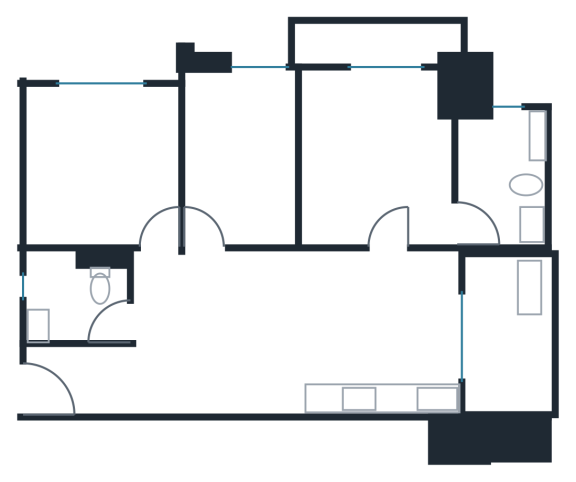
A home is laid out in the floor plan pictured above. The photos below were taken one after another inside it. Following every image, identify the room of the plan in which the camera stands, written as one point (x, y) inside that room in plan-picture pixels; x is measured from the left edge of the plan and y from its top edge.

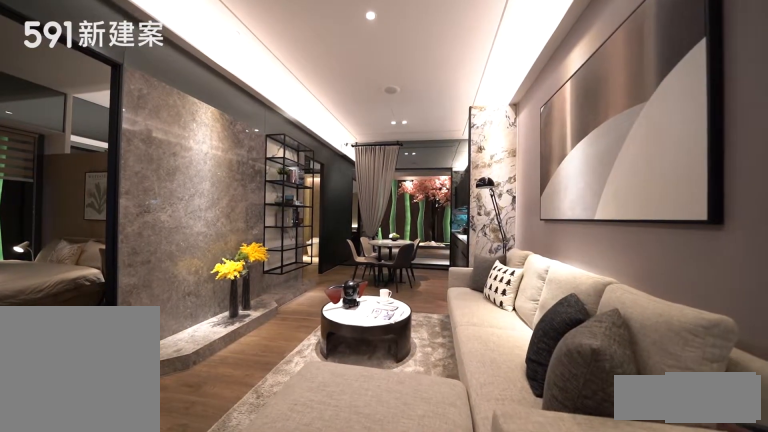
(219, 335)
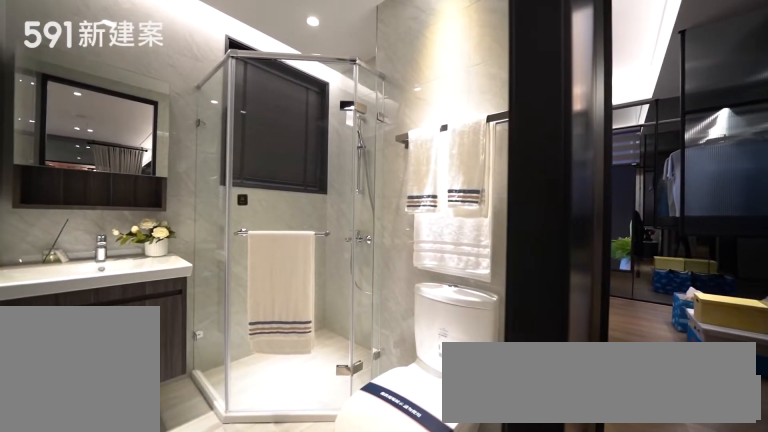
(75, 297)
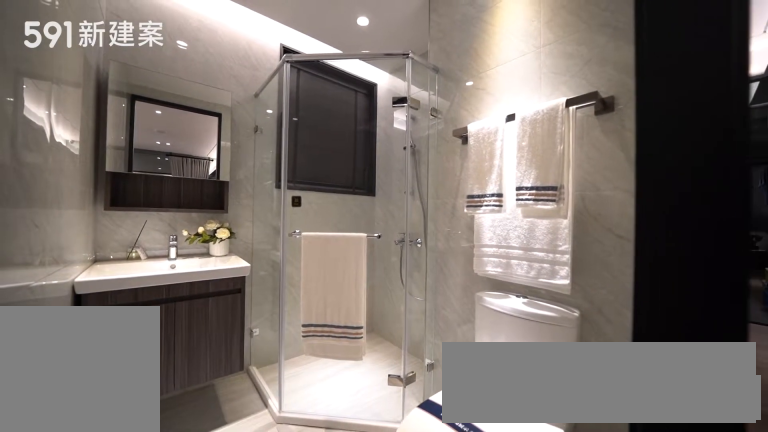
(75, 297)
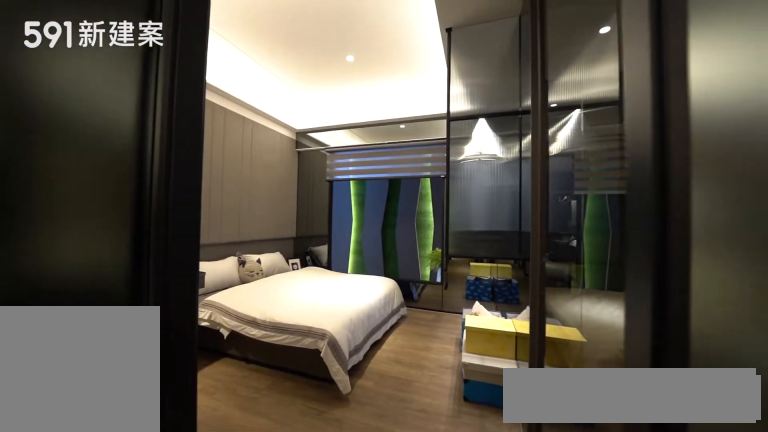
(98, 162)
